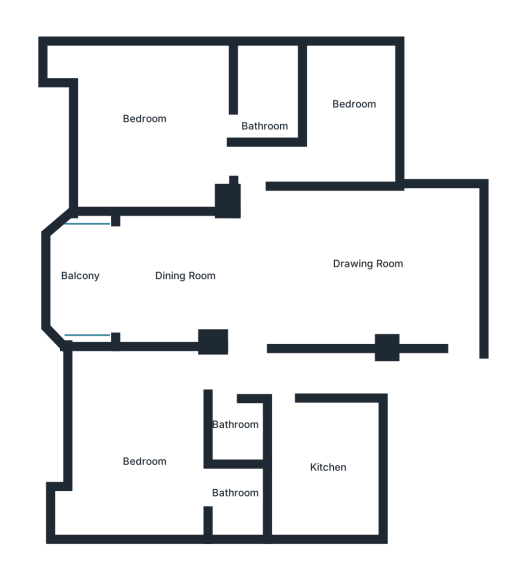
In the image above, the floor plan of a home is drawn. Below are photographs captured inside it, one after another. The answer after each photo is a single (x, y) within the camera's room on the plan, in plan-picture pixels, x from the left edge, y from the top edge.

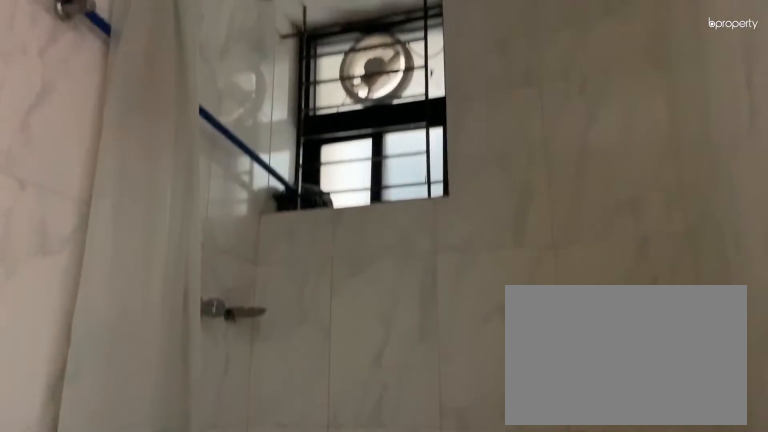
(239, 498)
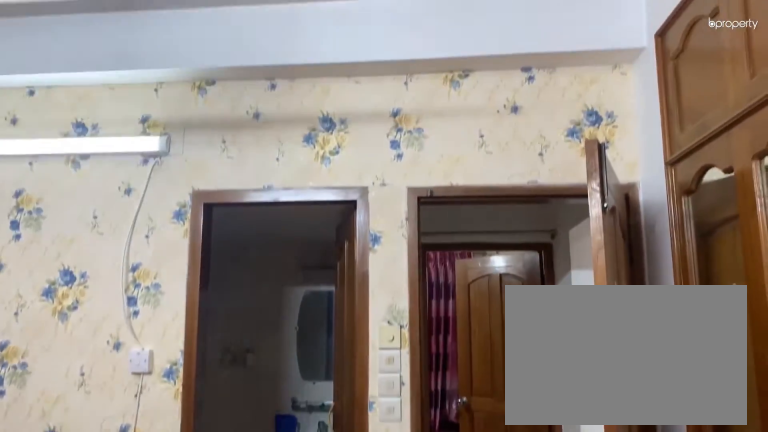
(172, 120)
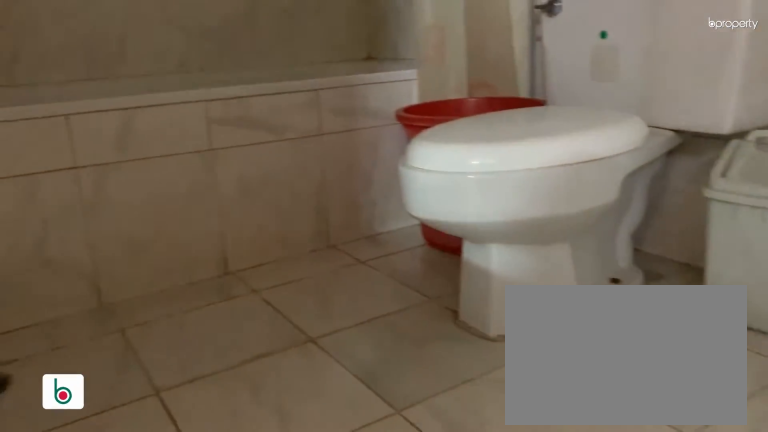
(270, 96)
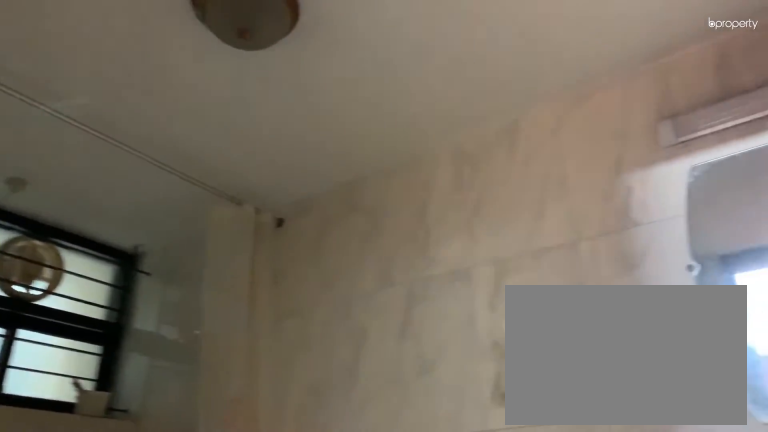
(270, 96)
